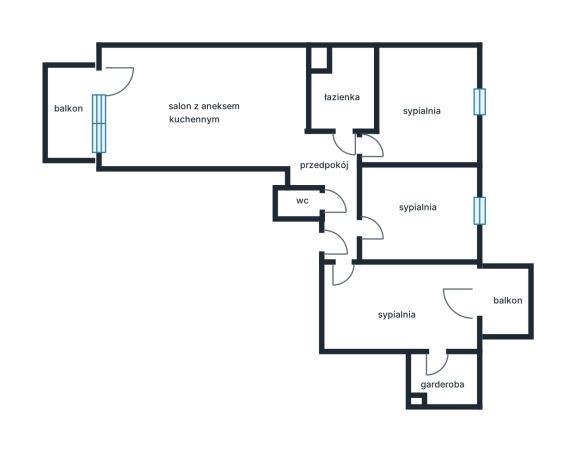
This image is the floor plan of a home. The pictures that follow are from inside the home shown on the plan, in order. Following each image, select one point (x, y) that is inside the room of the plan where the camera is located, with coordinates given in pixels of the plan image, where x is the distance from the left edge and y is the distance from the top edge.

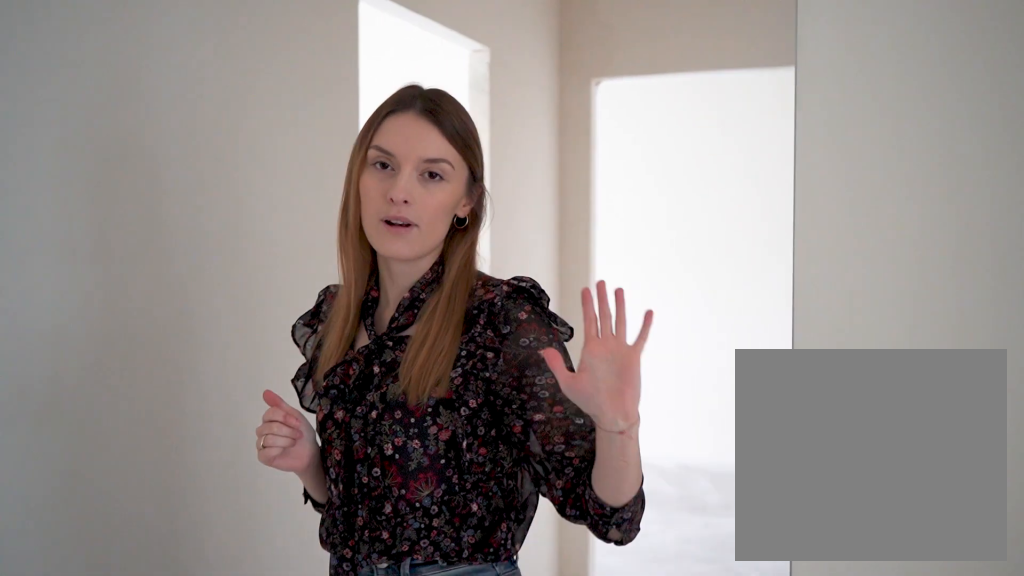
(334, 188)
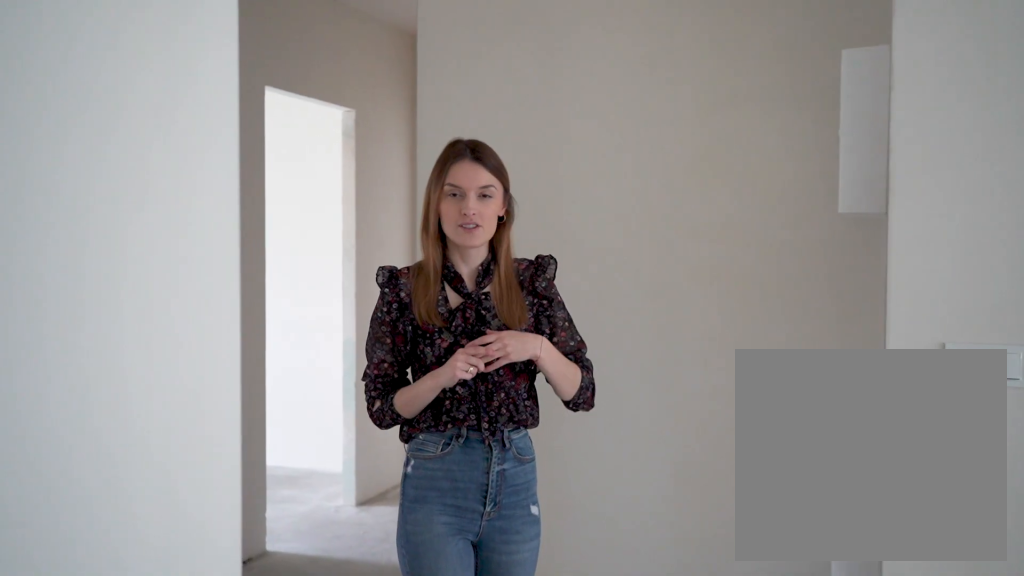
(334, 188)
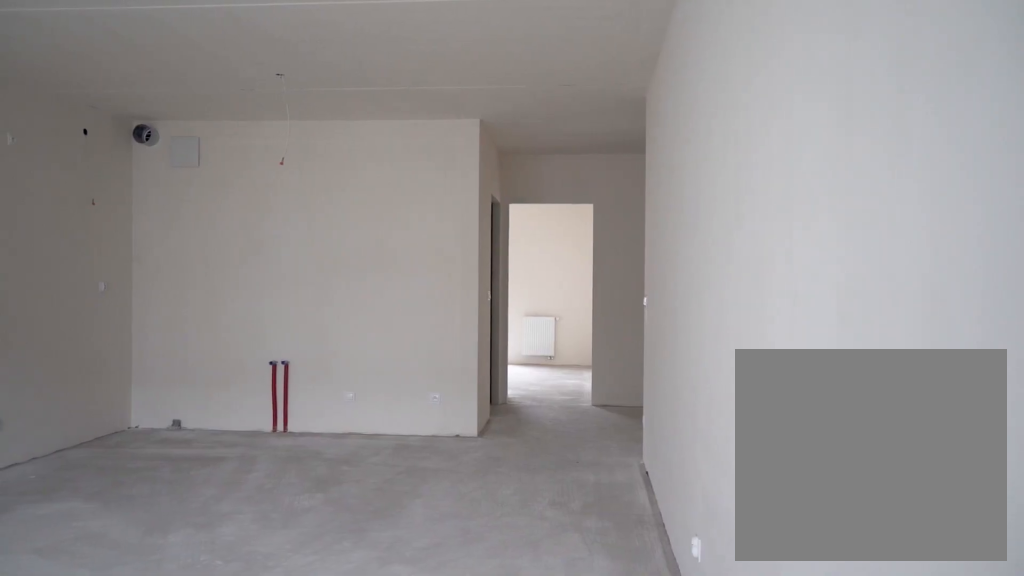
(204, 107)
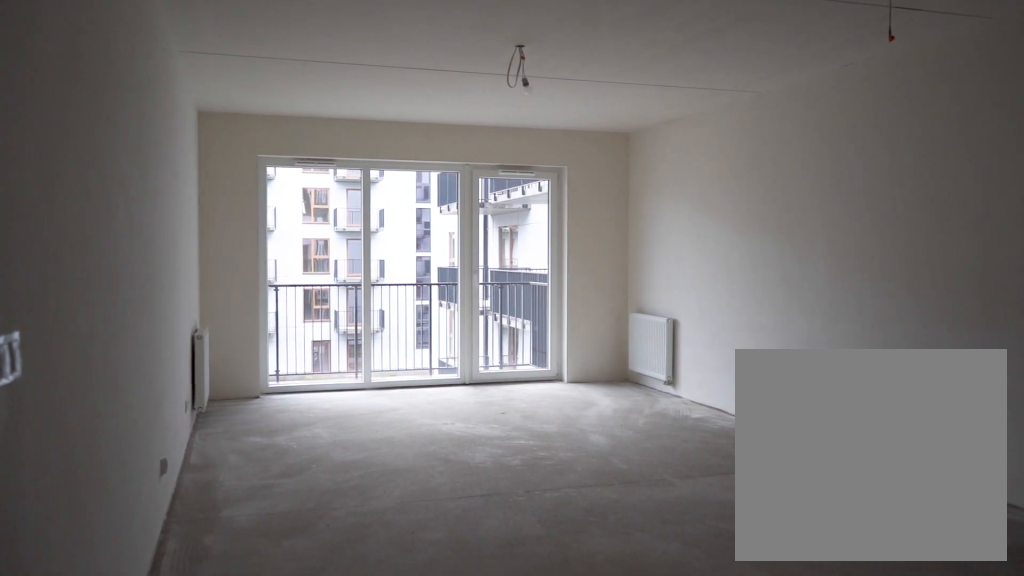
(204, 107)
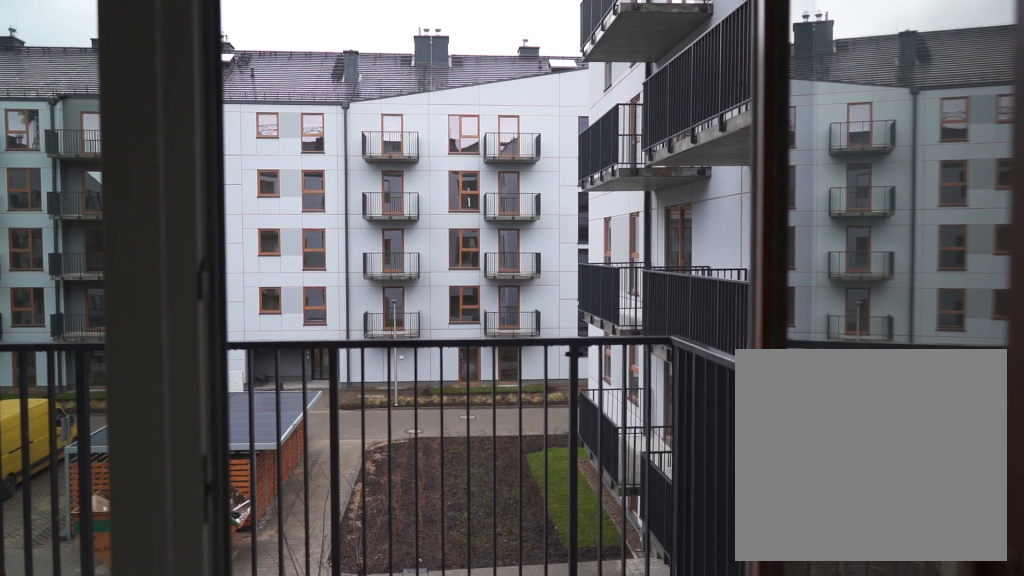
(71, 112)
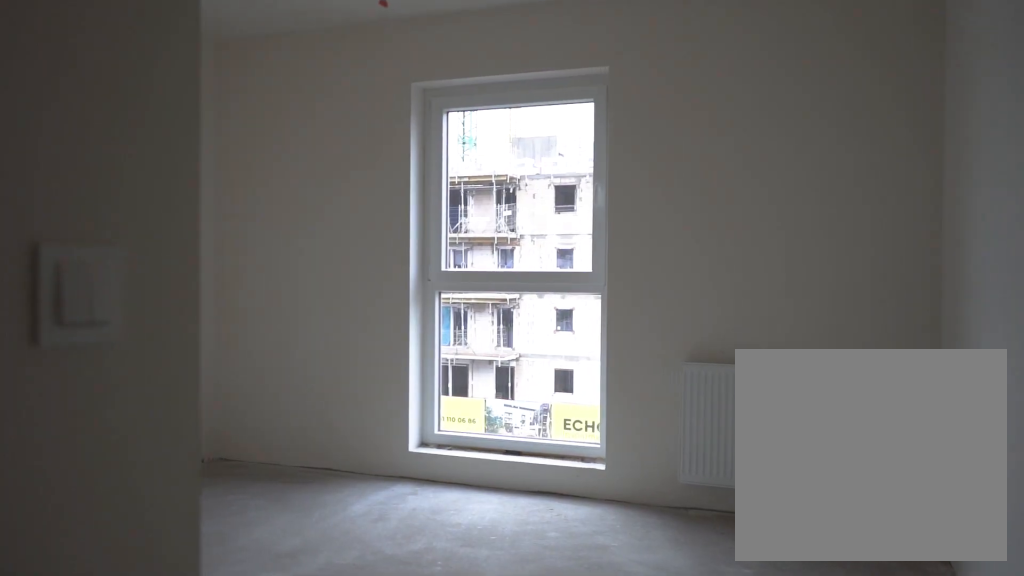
(425, 106)
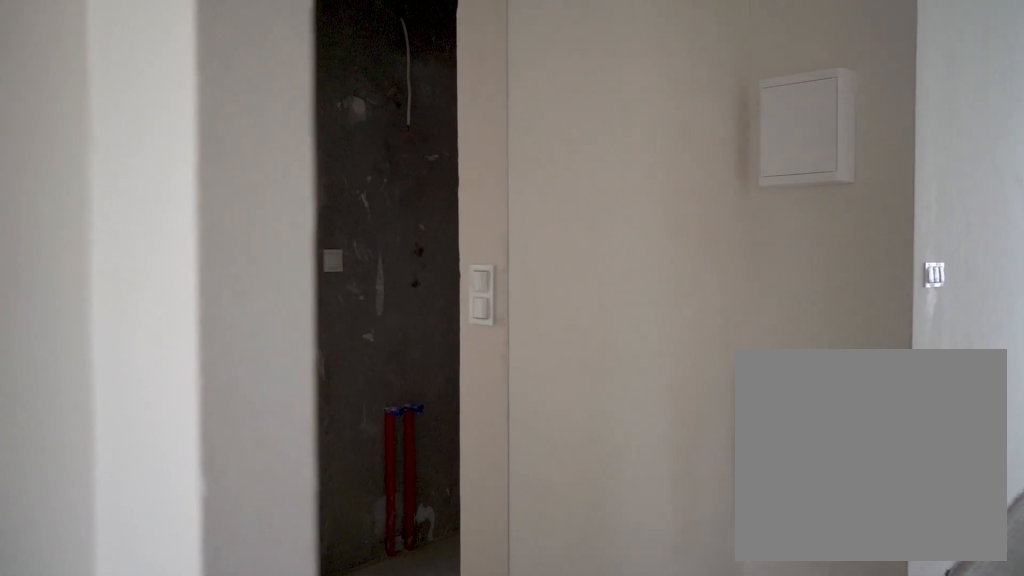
(334, 188)
